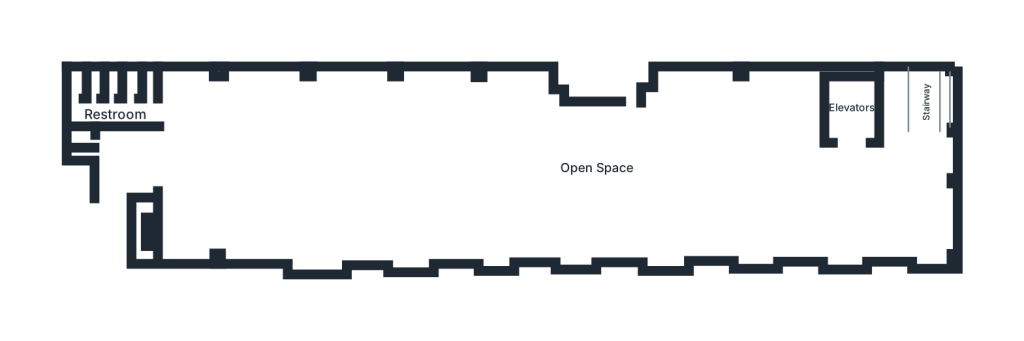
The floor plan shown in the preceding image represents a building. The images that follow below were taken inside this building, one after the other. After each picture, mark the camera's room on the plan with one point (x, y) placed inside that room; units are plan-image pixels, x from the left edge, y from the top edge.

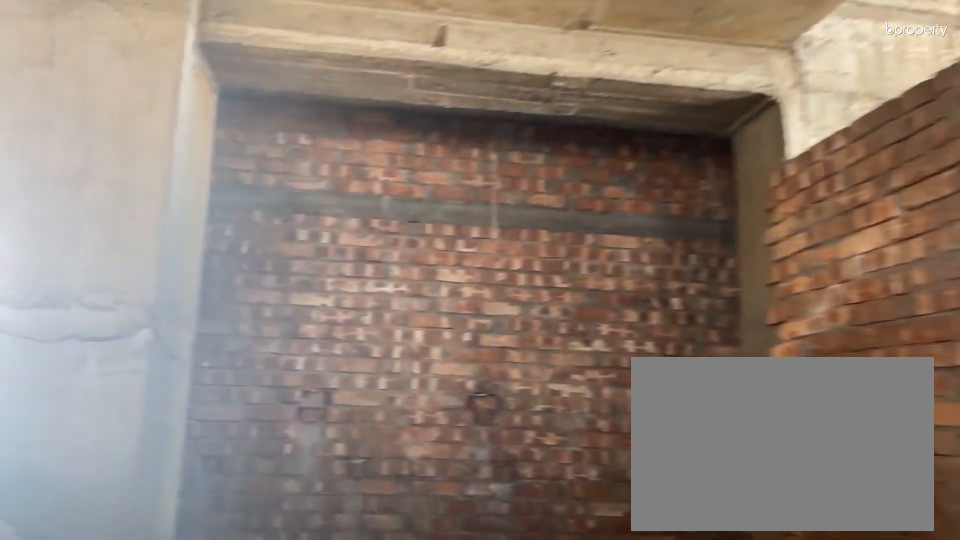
(212, 171)
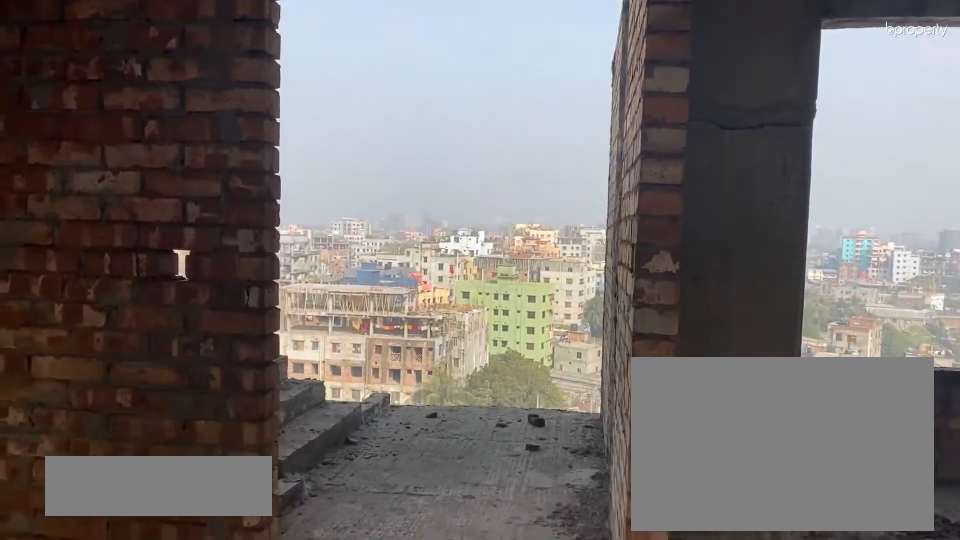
(635, 123)
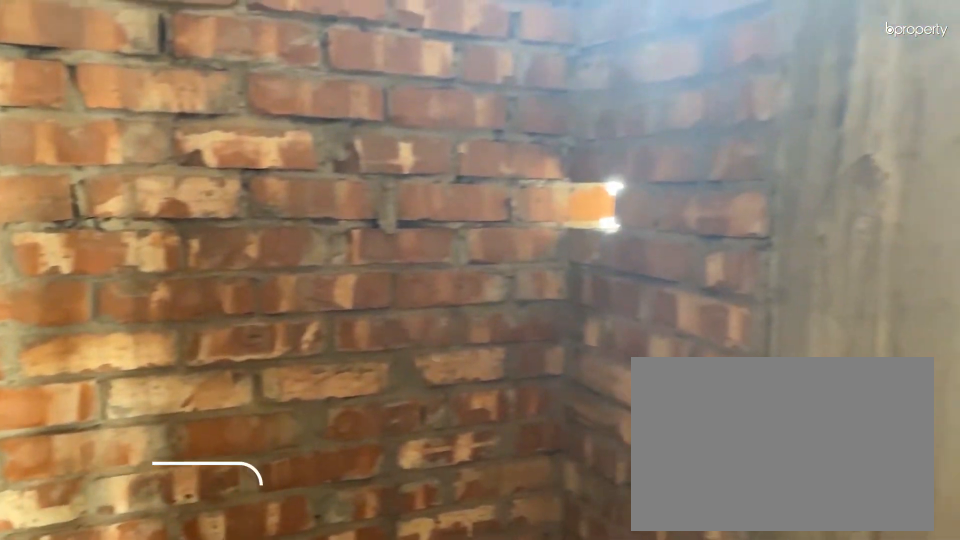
(149, 86)
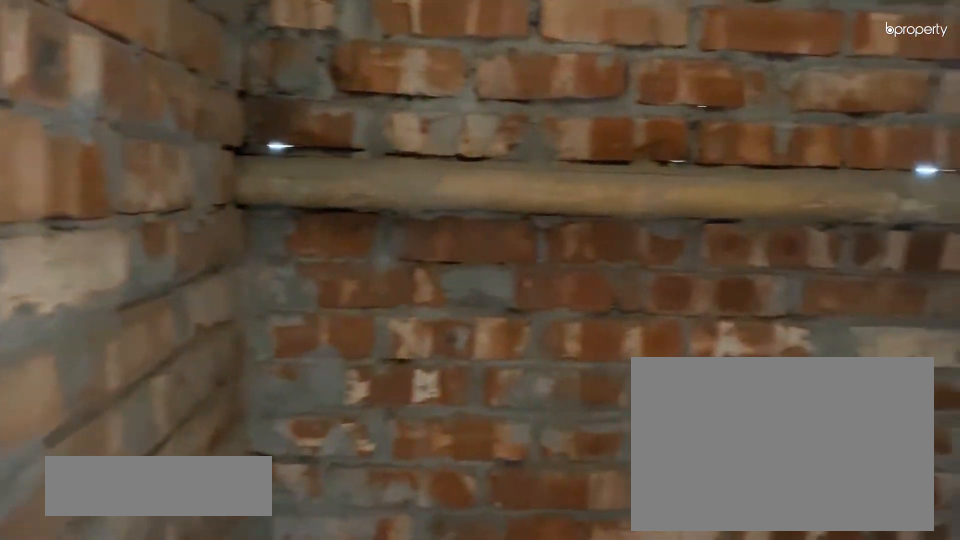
(112, 90)
